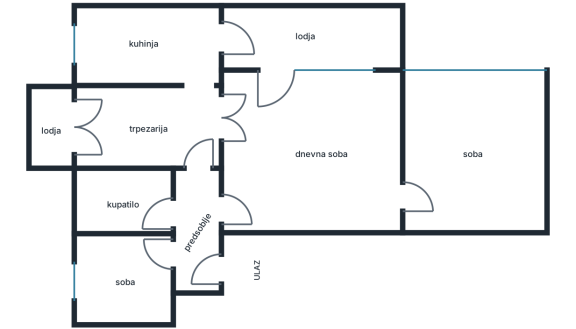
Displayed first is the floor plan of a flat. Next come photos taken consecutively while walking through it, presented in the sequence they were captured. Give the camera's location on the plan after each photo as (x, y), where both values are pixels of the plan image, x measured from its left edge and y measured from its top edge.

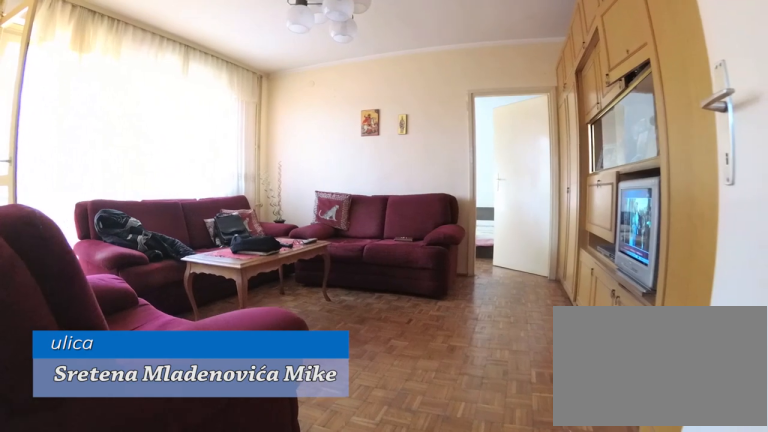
(234, 212)
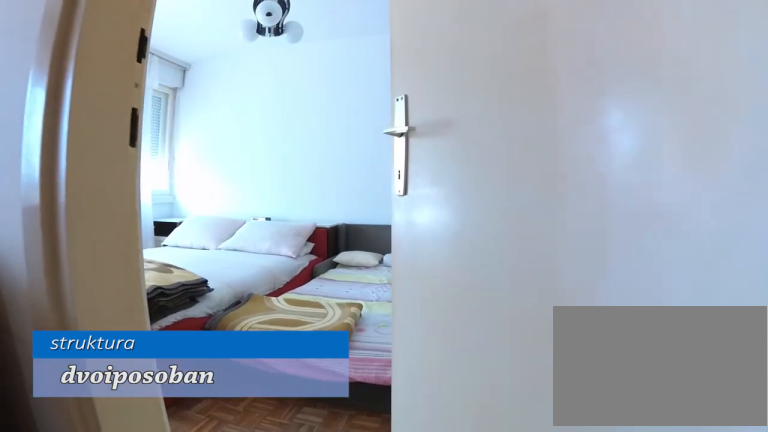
(381, 212)
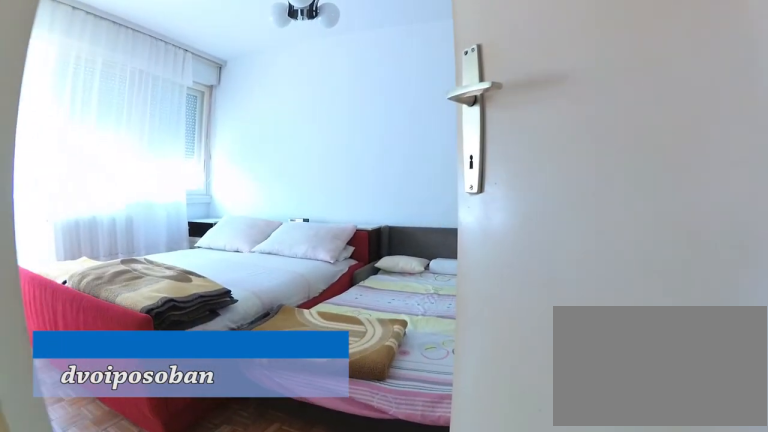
(390, 212)
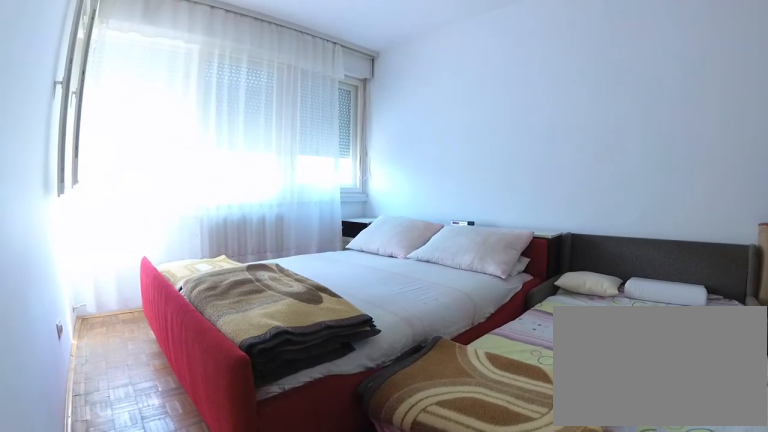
(409, 209)
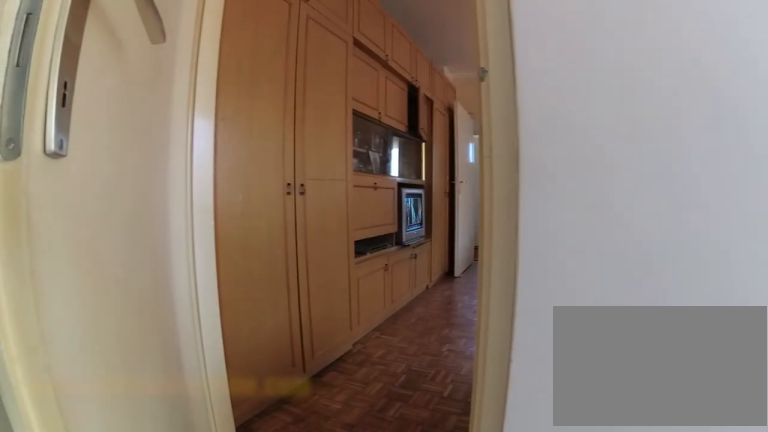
(466, 202)
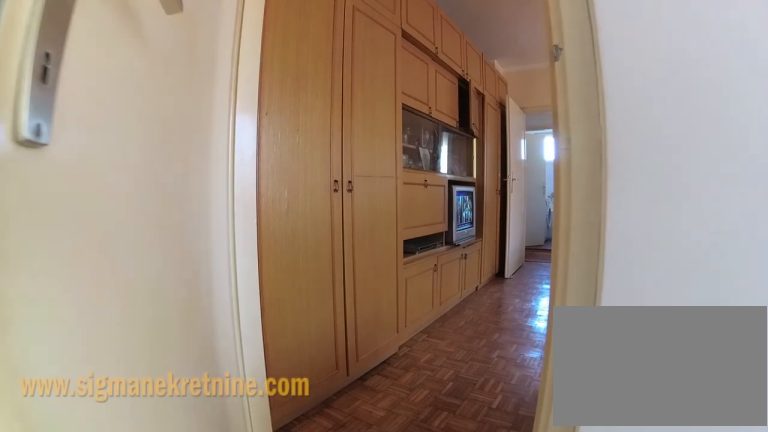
(452, 201)
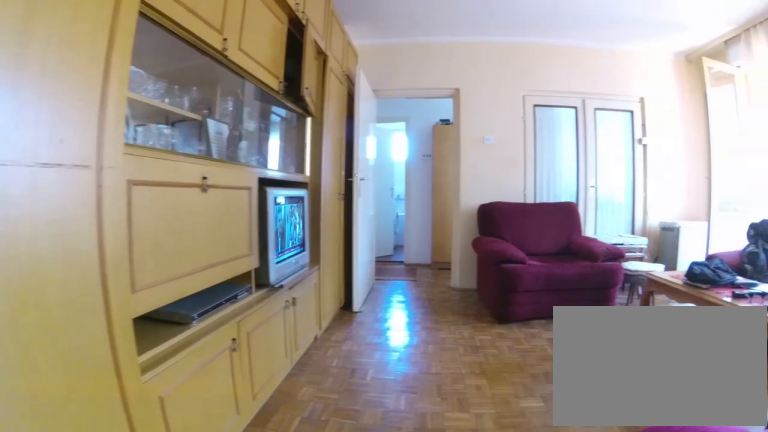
(416, 205)
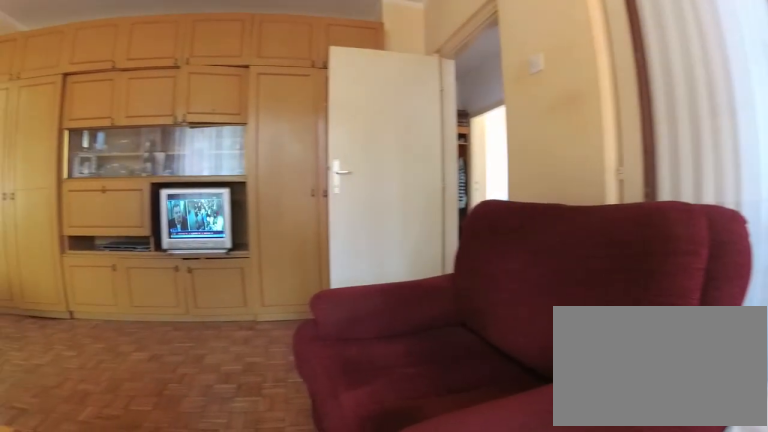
(259, 126)
